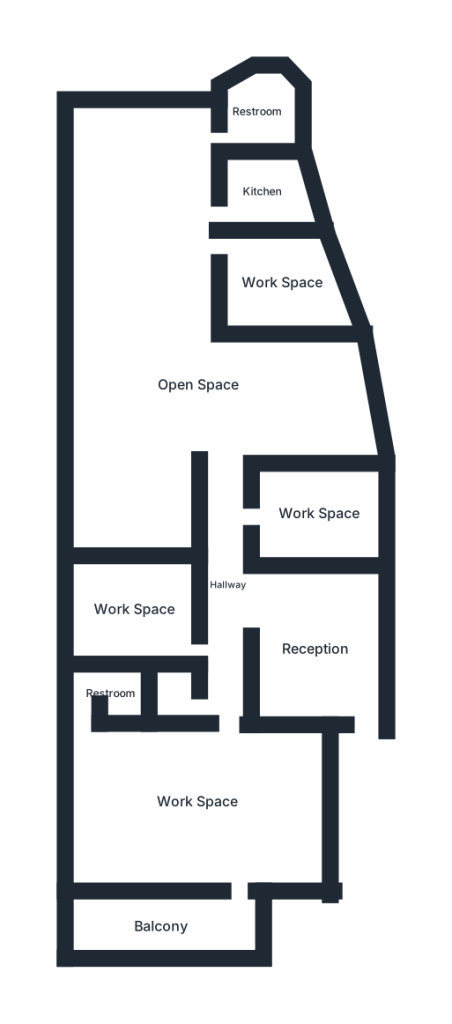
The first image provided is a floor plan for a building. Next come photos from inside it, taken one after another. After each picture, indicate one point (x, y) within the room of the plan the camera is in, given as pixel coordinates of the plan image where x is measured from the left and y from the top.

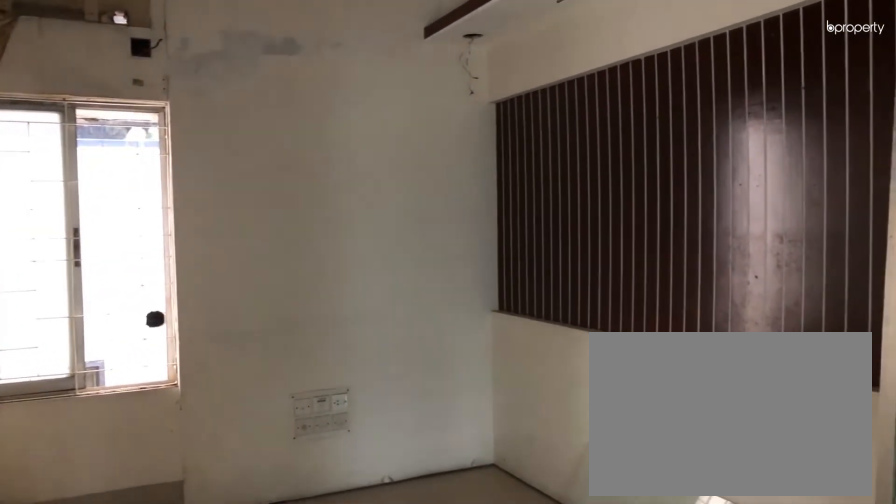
(136, 613)
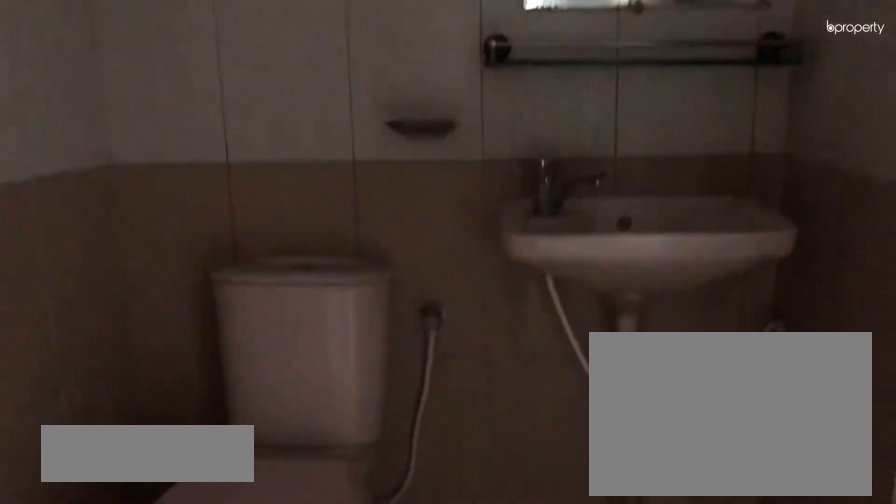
(176, 698)
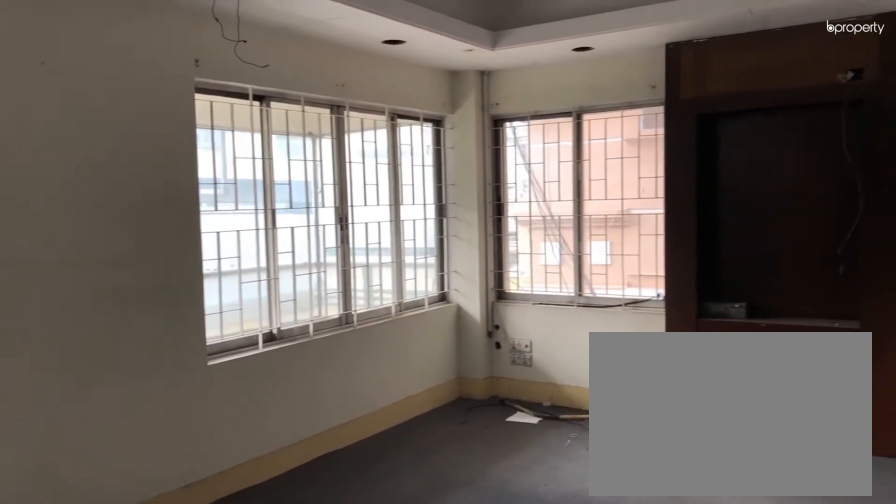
(197, 803)
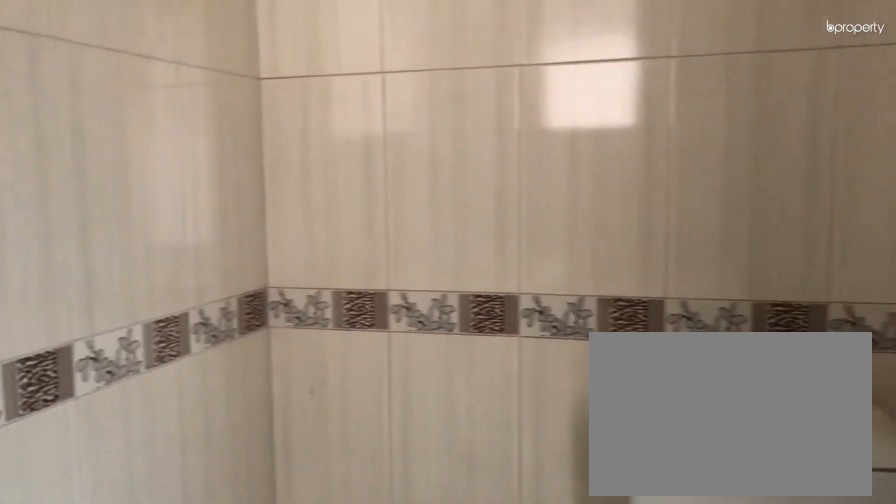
(105, 698)
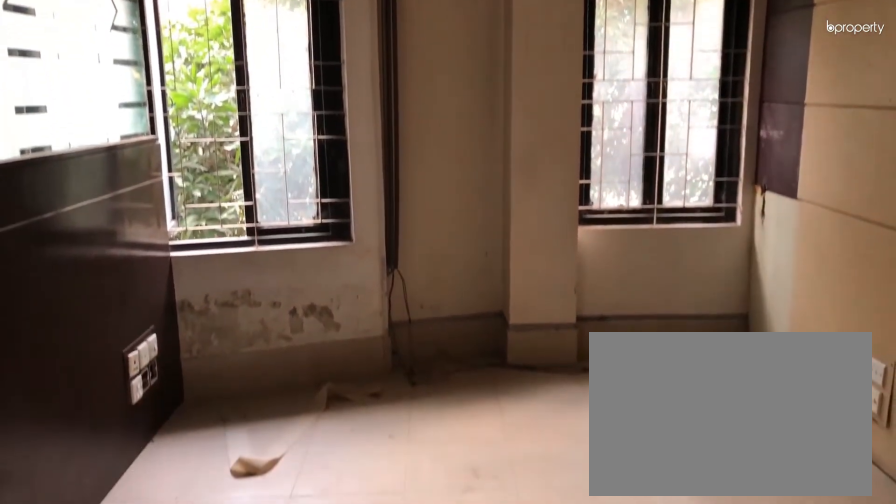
(319, 512)
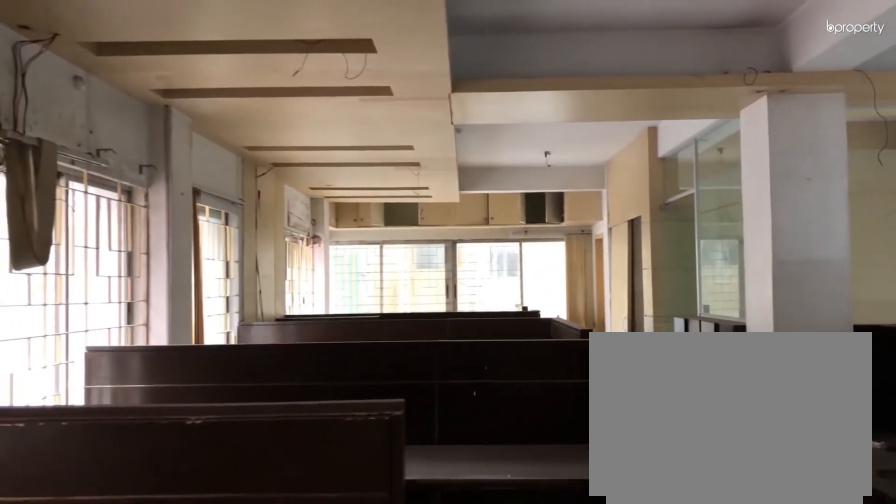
(197, 386)
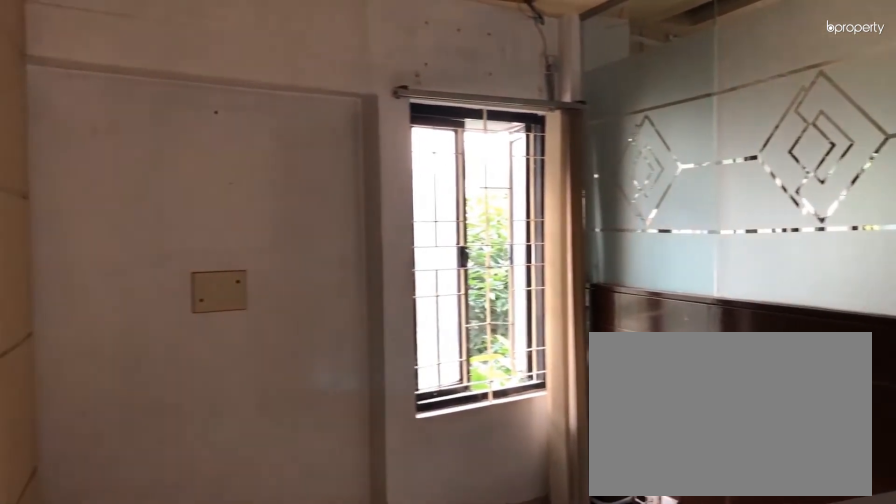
(285, 278)
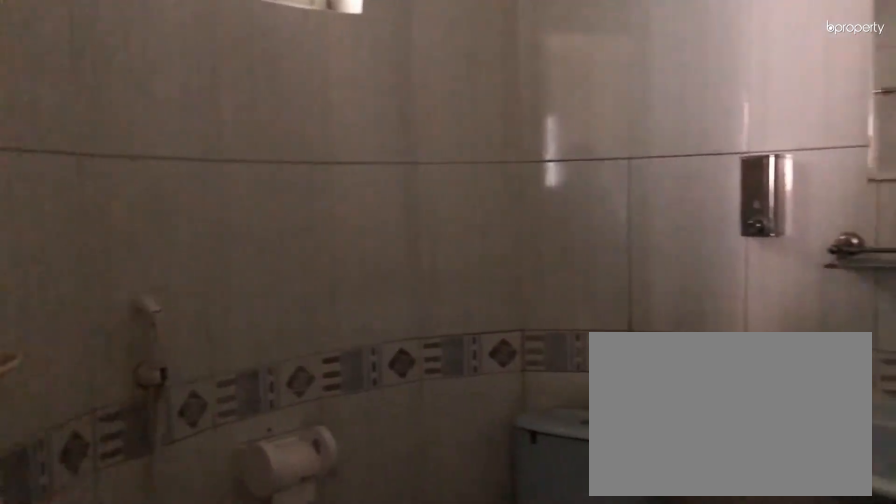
(254, 108)
